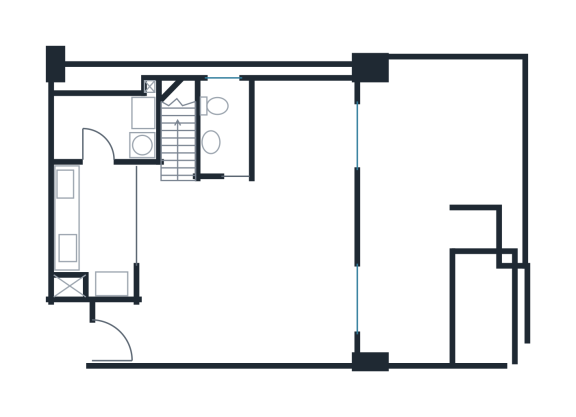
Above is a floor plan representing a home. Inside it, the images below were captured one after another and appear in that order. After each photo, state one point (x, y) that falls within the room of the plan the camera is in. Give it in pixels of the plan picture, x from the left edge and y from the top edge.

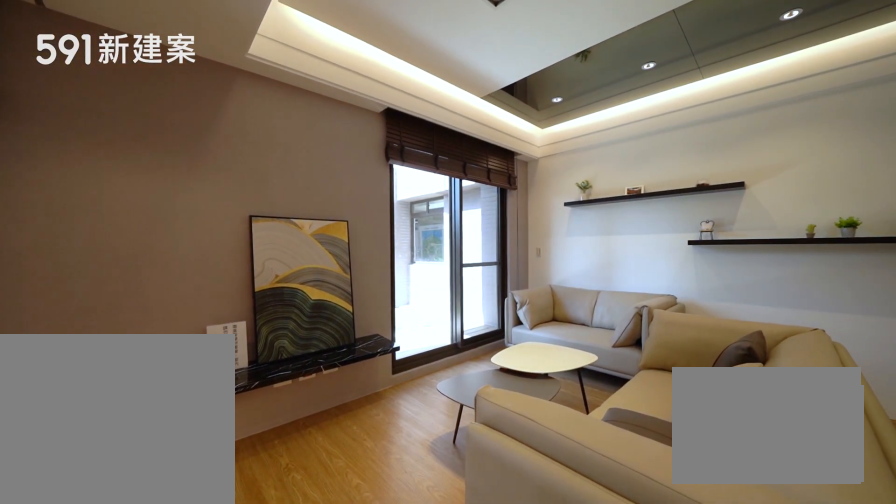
(290, 275)
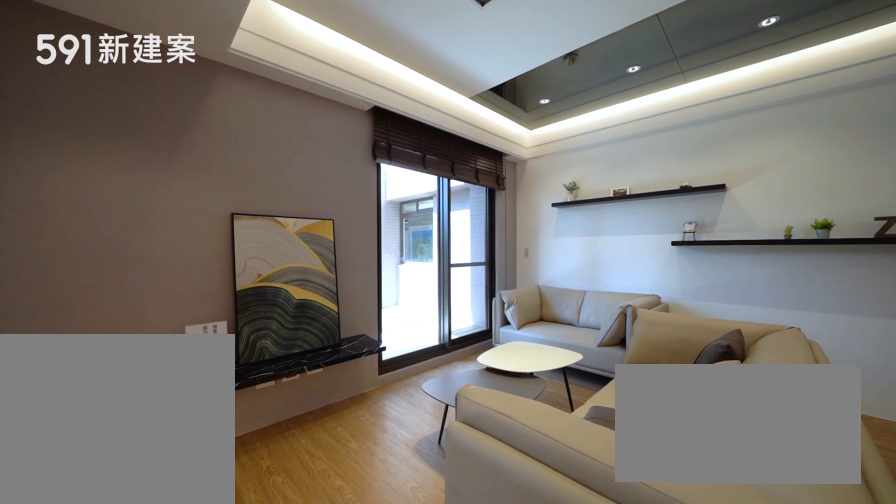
(290, 275)
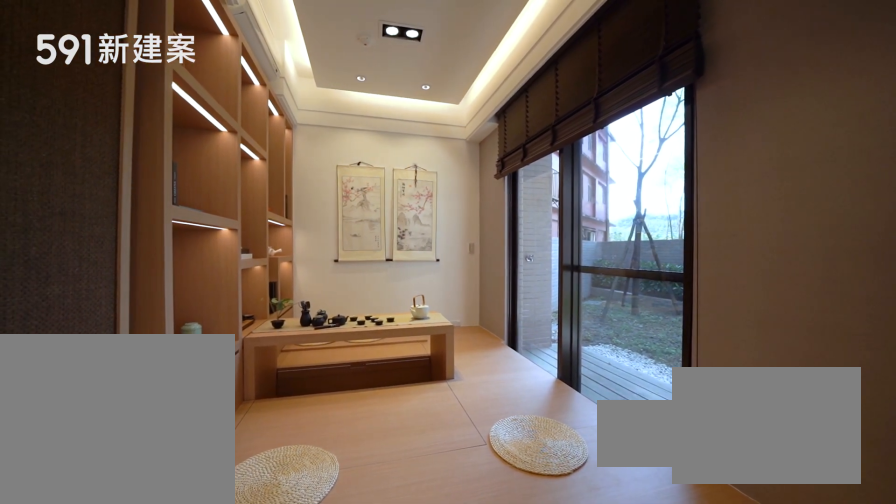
(303, 126)
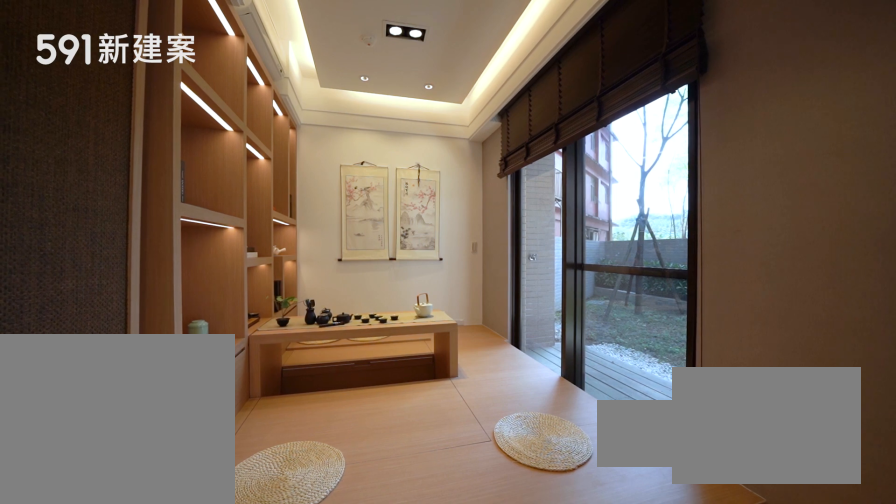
(303, 126)
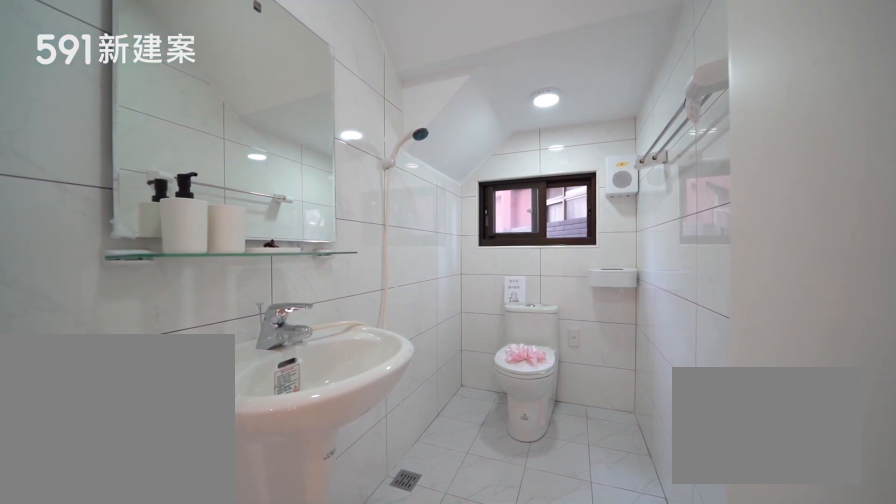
(223, 122)
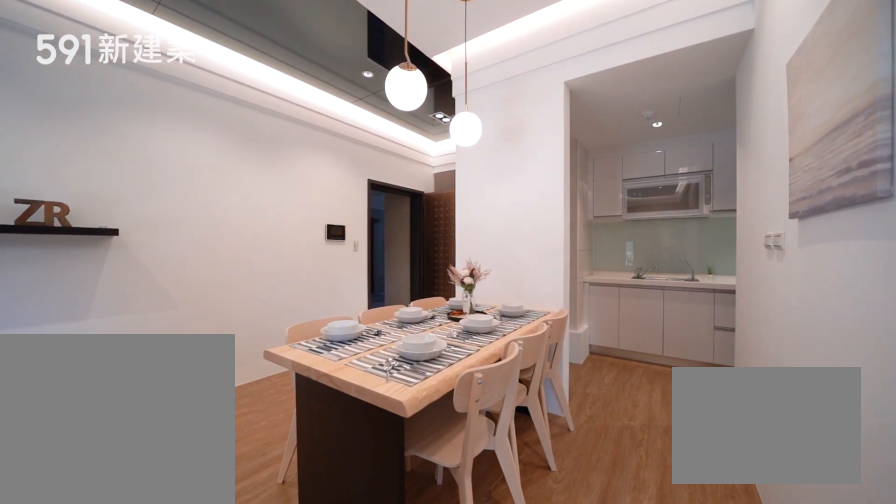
(185, 252)
